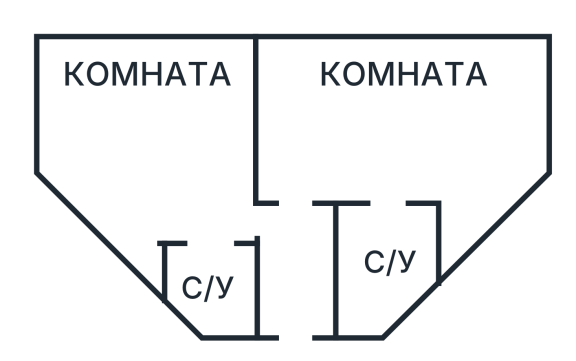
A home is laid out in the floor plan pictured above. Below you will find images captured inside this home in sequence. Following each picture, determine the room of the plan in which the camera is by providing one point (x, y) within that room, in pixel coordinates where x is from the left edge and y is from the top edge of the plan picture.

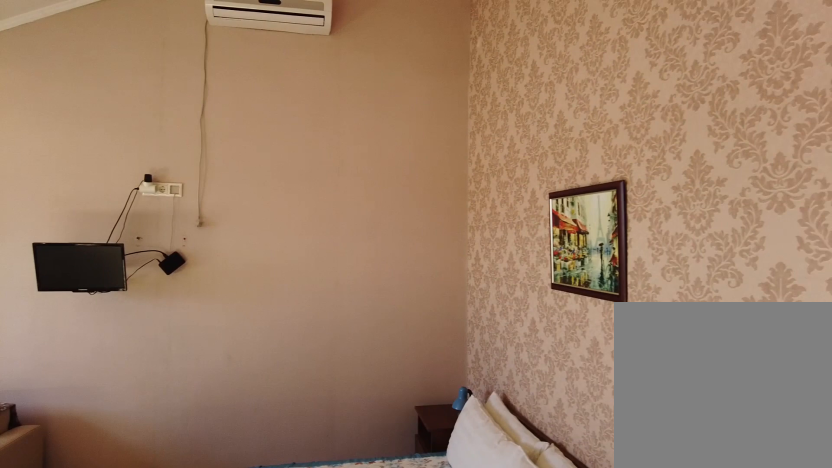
(188, 193)
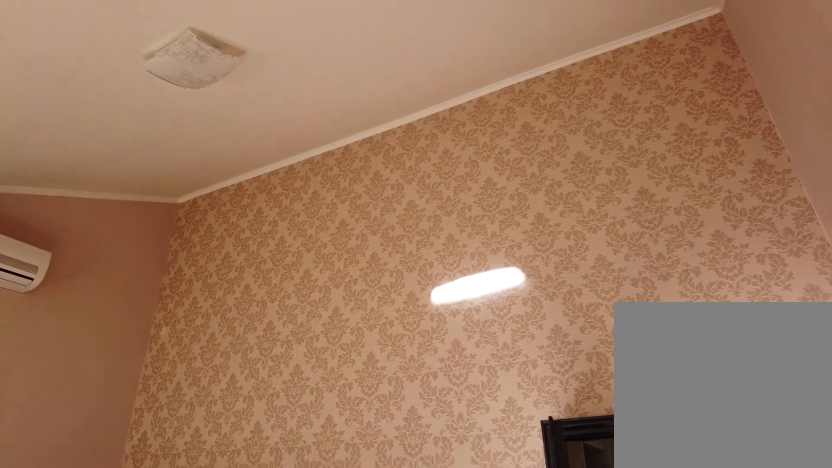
(188, 193)
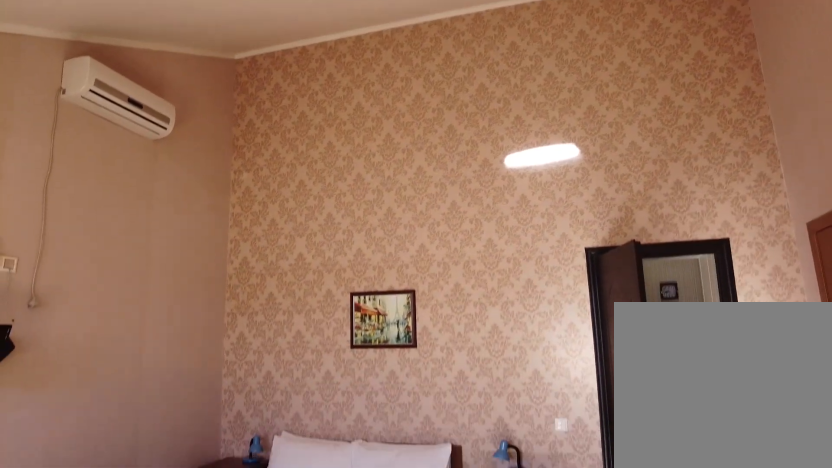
(188, 193)
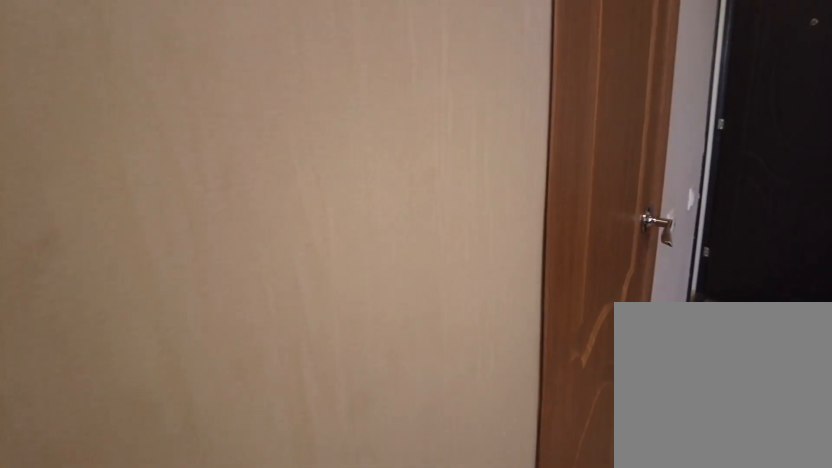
(392, 181)
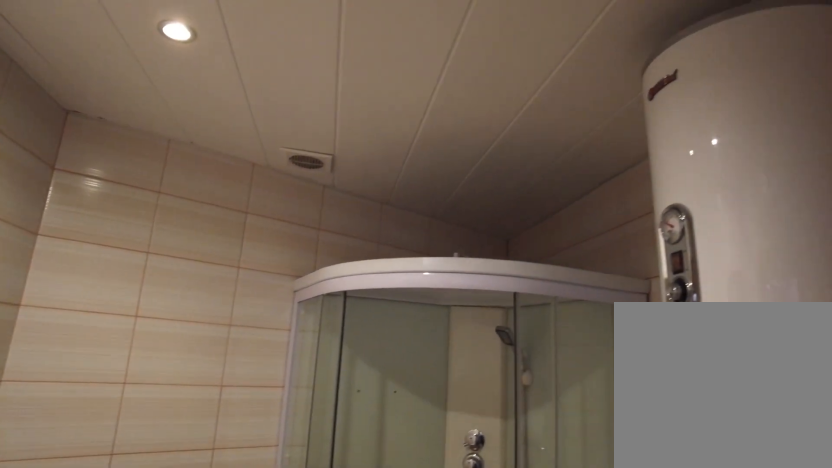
(397, 237)
